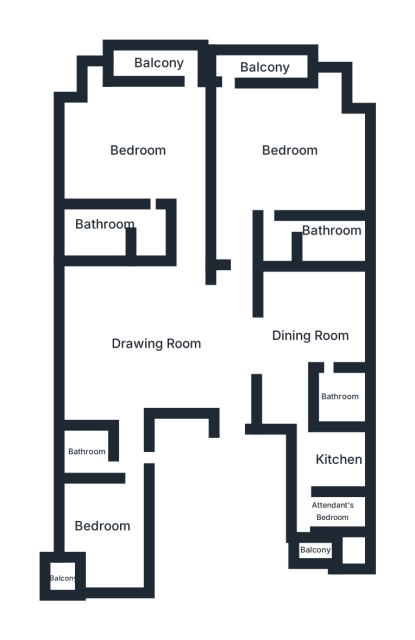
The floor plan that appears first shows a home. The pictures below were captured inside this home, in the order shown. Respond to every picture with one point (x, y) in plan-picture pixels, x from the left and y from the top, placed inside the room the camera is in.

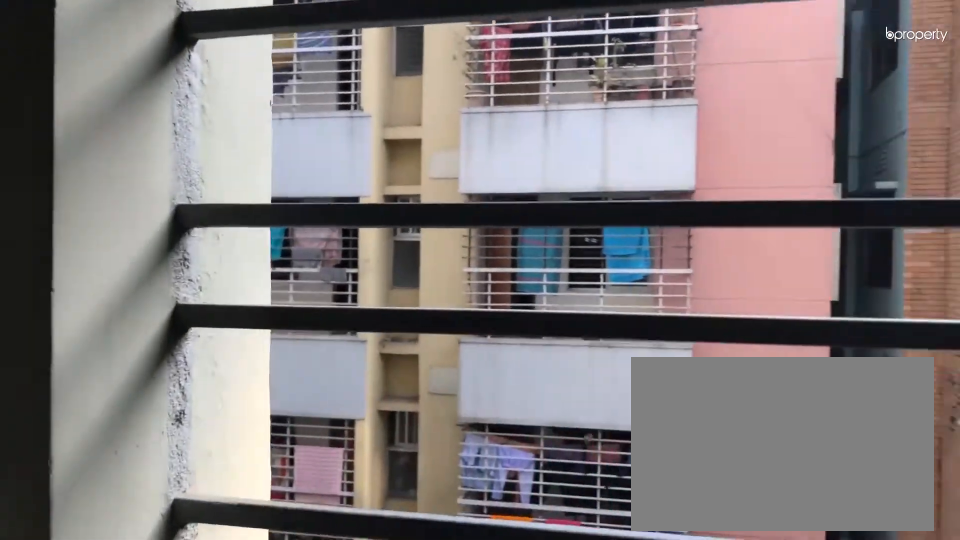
(162, 64)
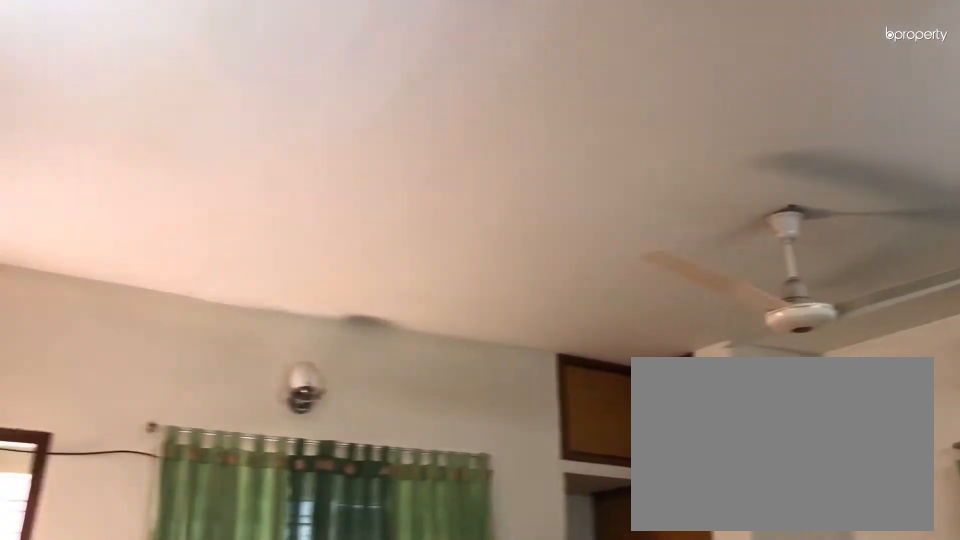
(290, 152)
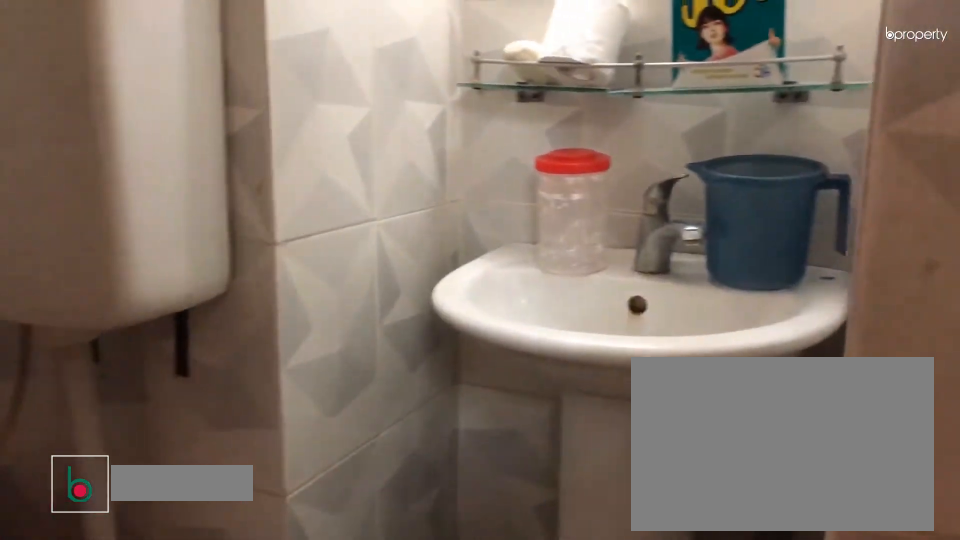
(85, 456)
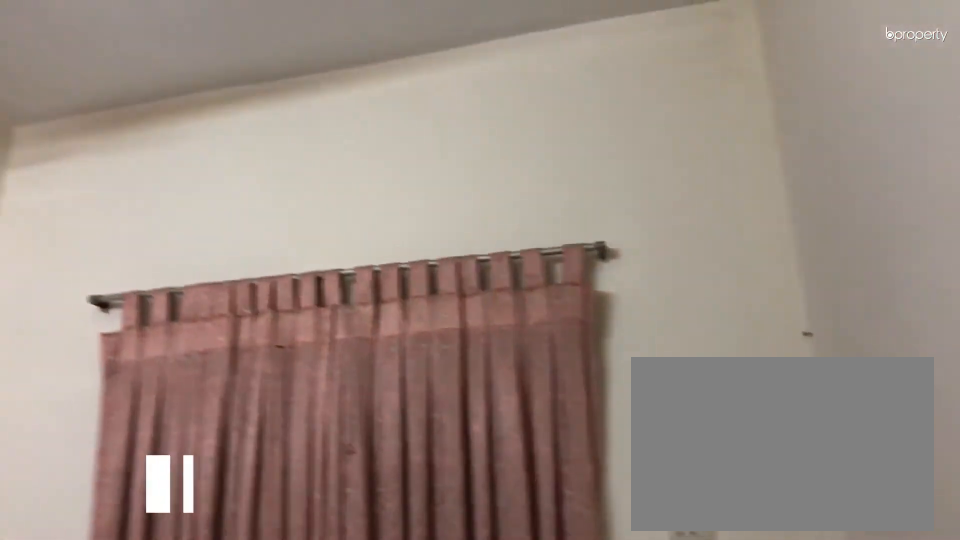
(104, 527)
